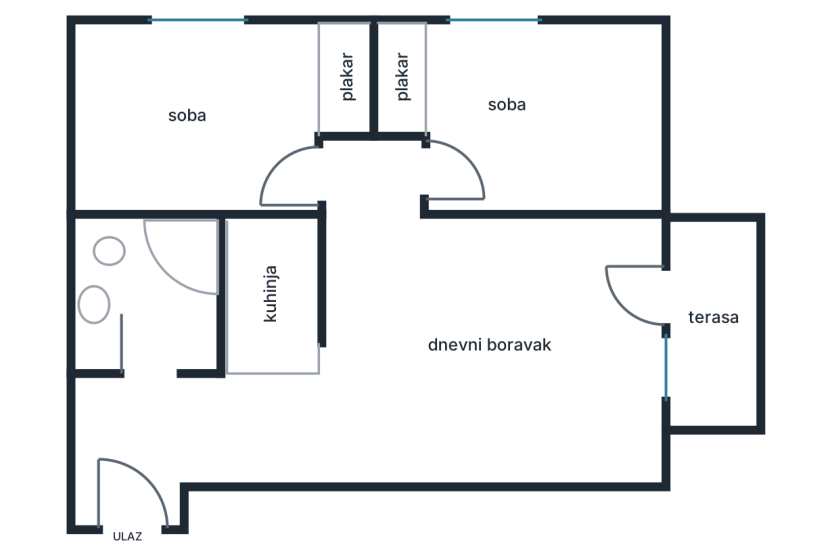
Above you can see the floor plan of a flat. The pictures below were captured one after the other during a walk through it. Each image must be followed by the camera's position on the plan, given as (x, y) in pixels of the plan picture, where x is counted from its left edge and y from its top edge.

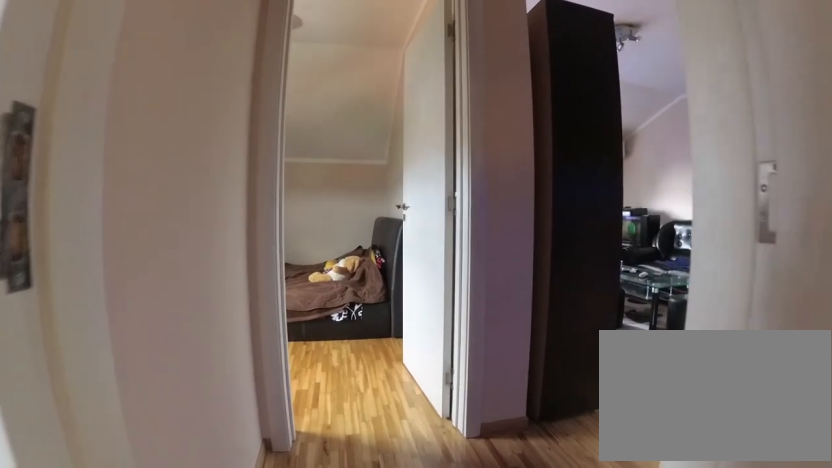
(243, 171)
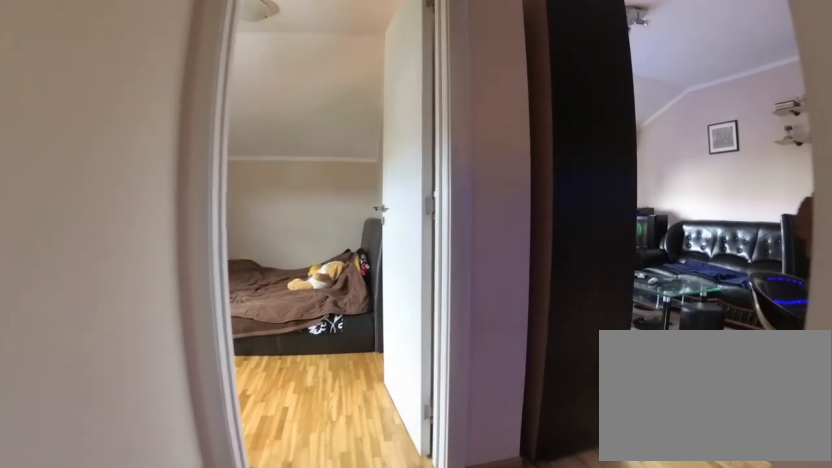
(271, 171)
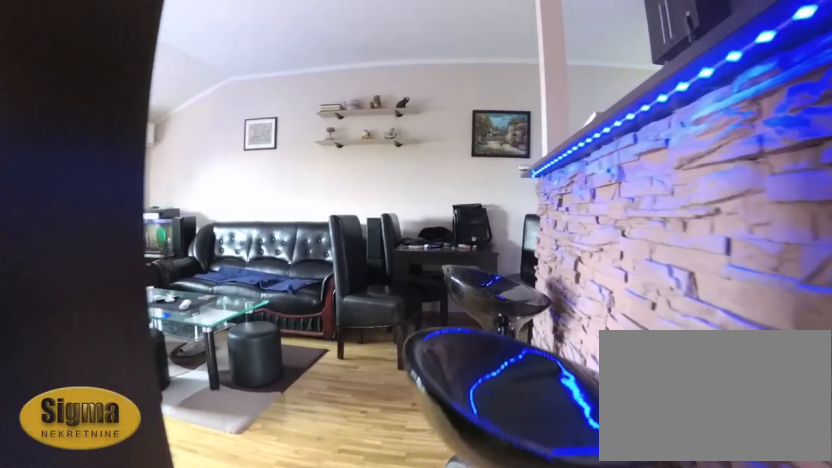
(360, 189)
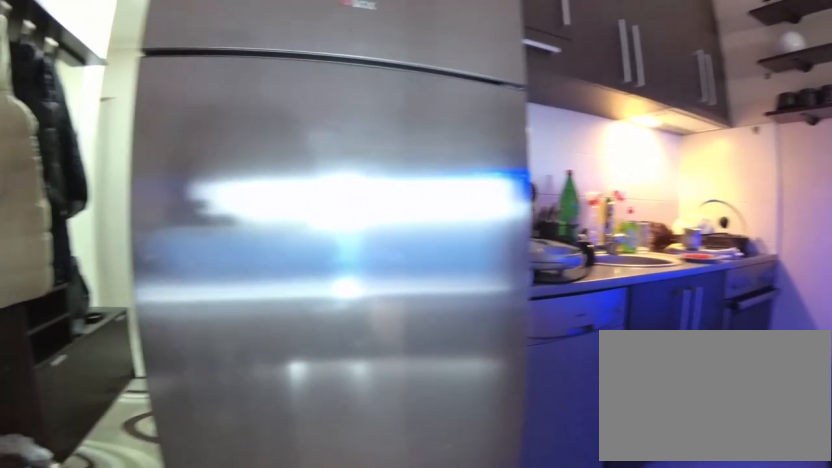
(325, 382)
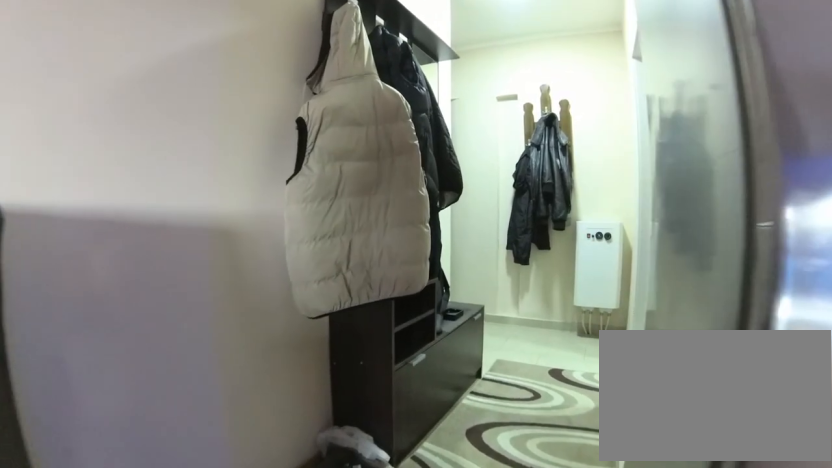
(296, 407)
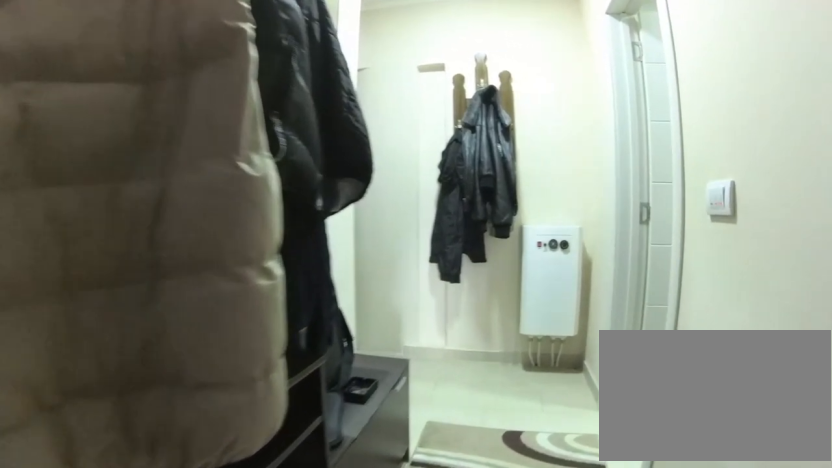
(267, 420)
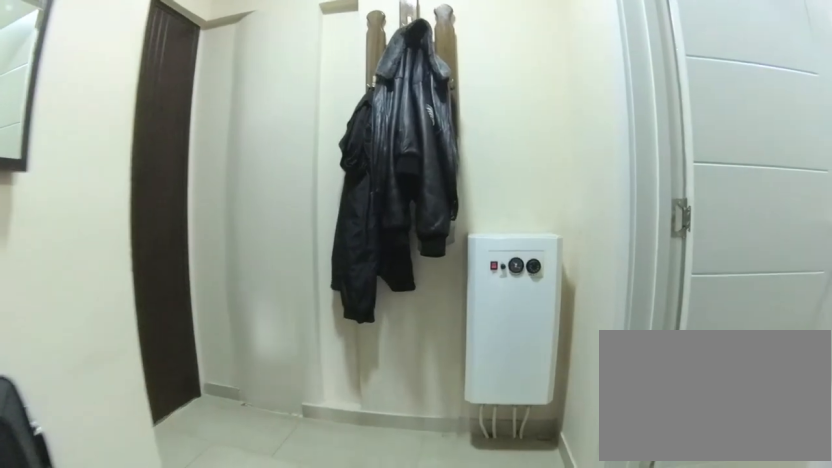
(210, 422)
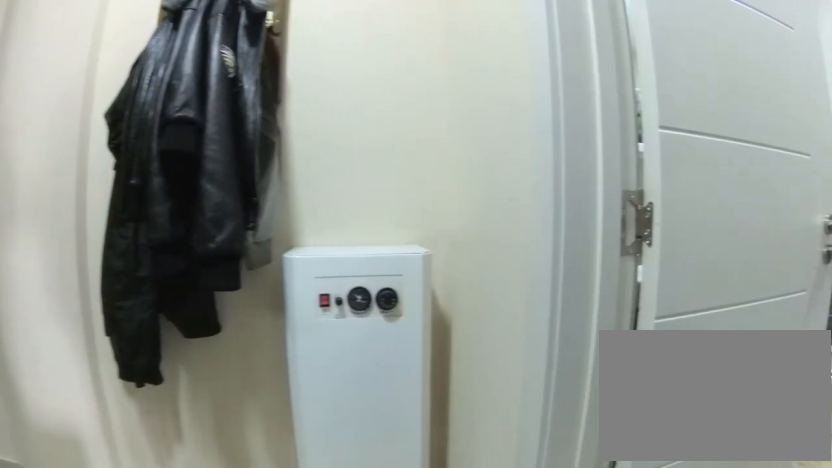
(168, 421)
